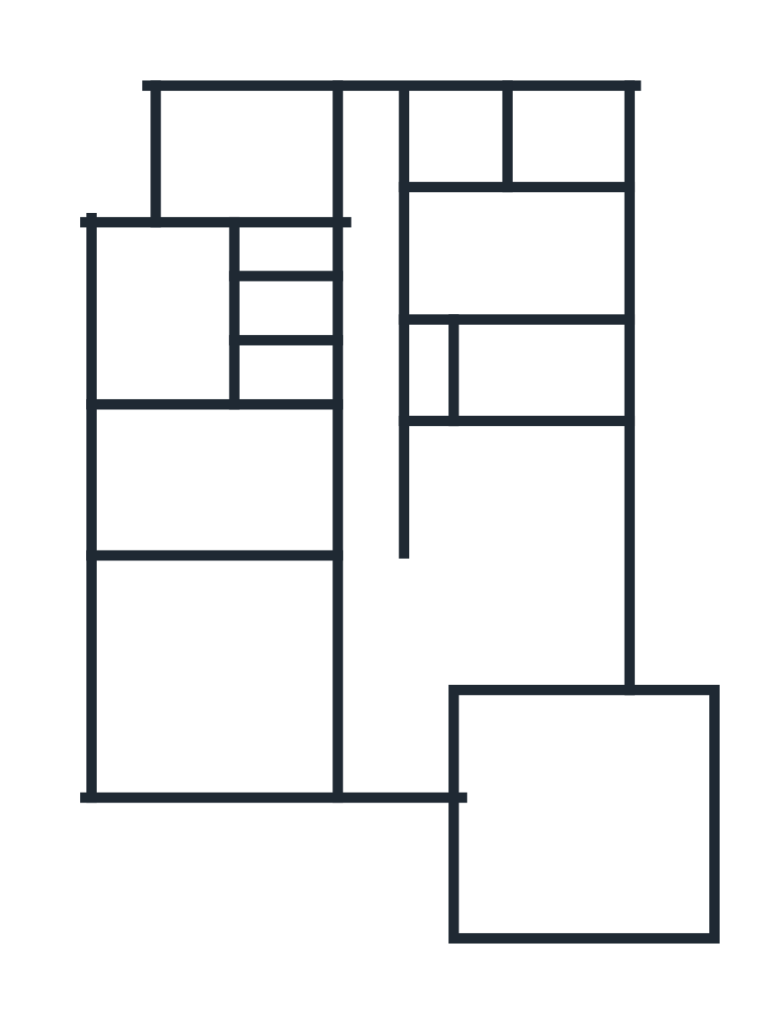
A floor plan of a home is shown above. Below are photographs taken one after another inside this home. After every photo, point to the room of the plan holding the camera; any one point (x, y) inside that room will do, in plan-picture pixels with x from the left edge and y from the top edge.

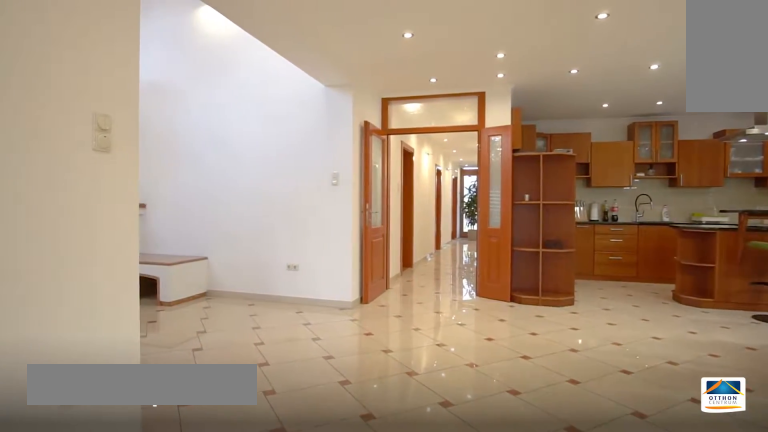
(398, 724)
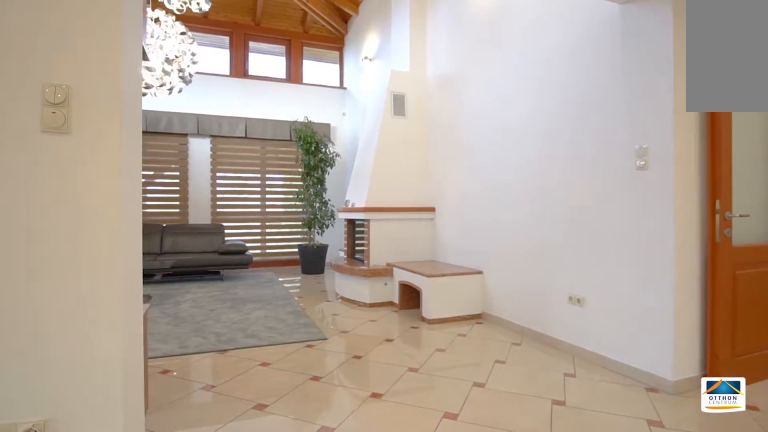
(396, 722)
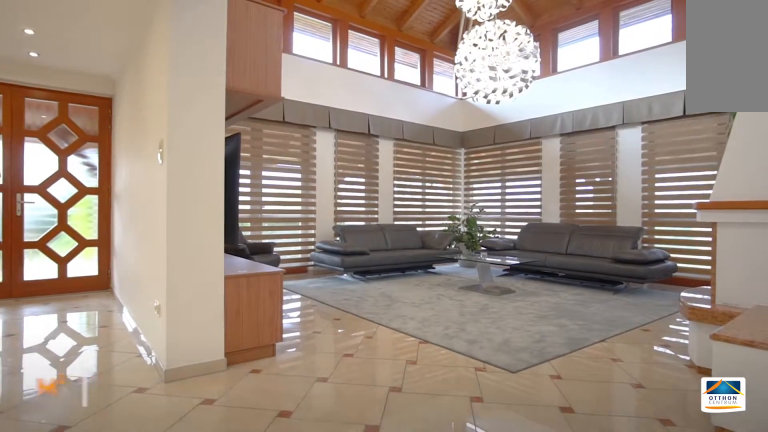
(221, 686)
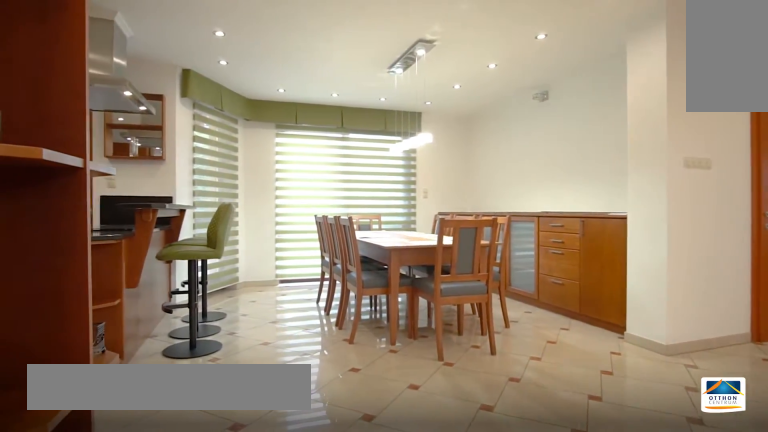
(529, 568)
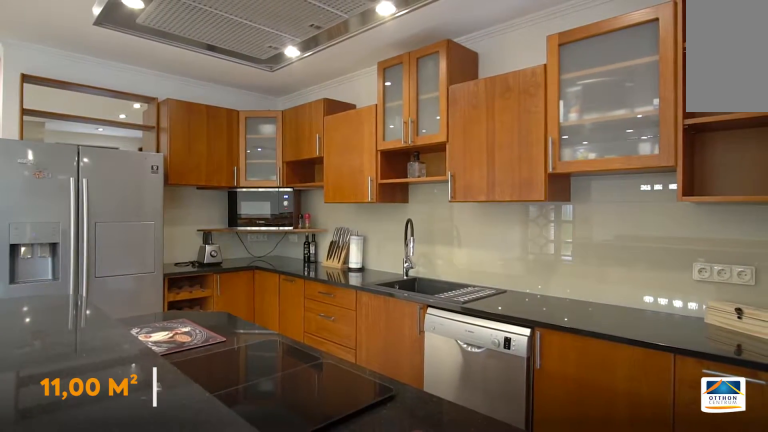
(523, 482)
